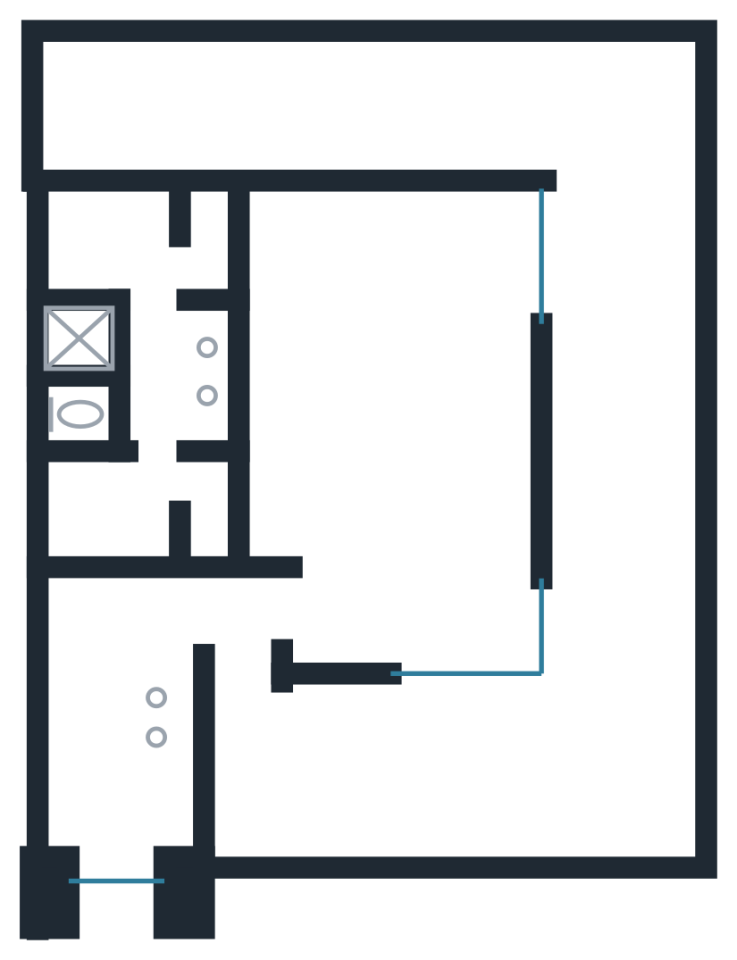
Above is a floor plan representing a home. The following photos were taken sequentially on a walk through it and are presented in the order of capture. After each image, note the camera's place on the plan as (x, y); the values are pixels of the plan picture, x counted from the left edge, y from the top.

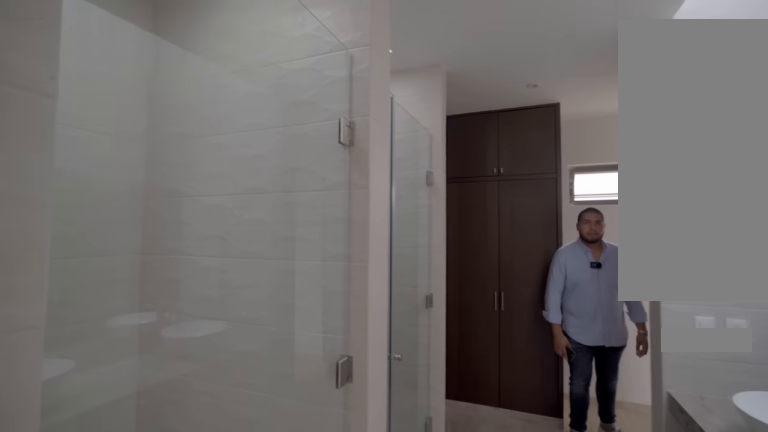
(167, 417)
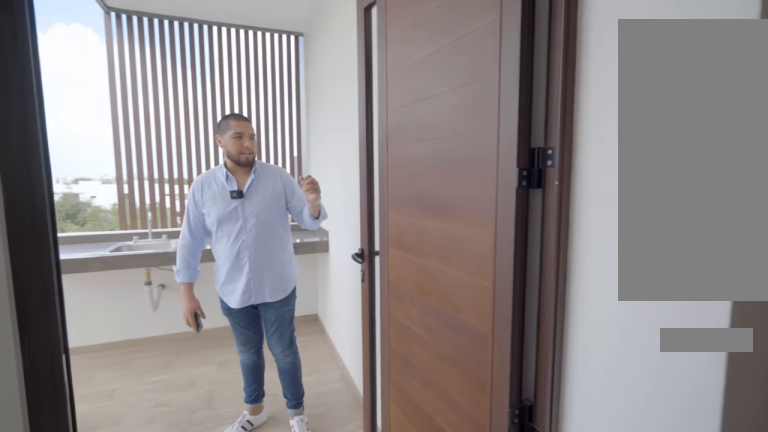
(245, 714)
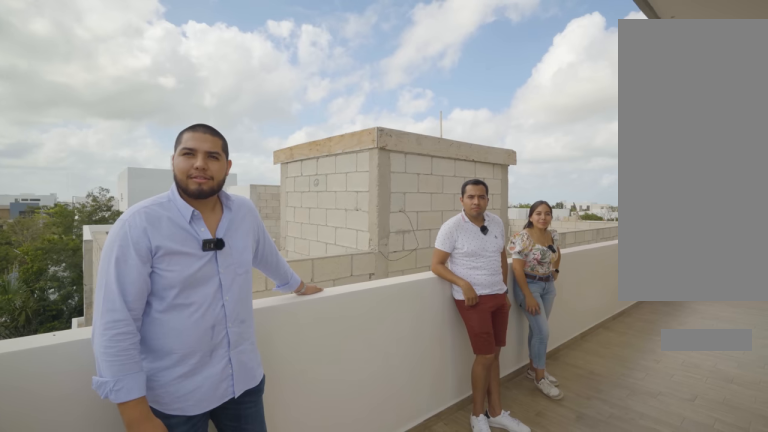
(570, 106)
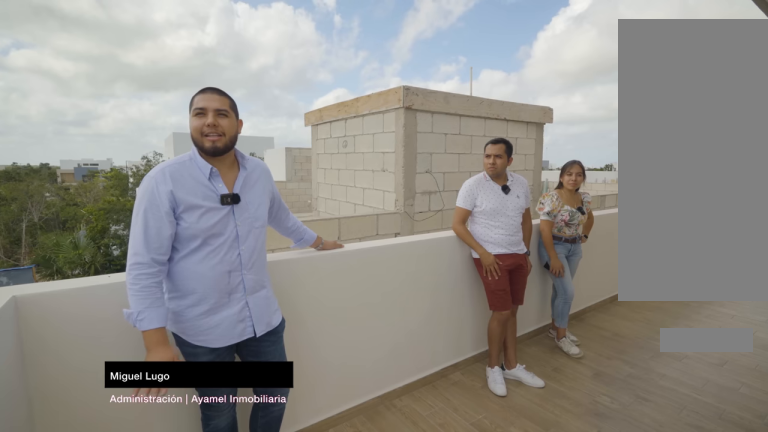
(572, 107)
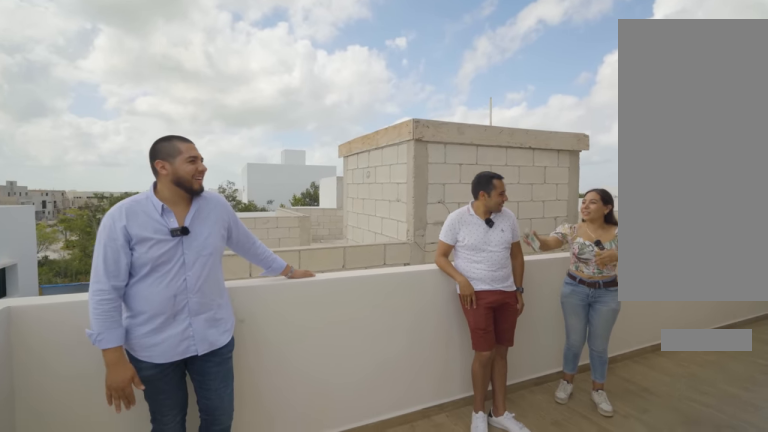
(571, 107)
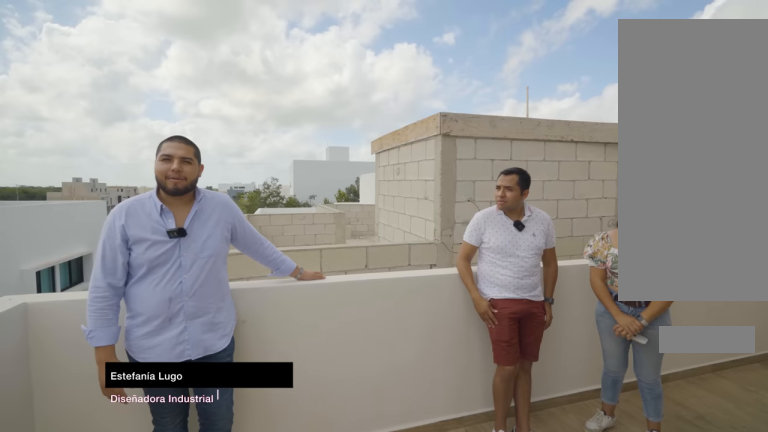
(571, 107)
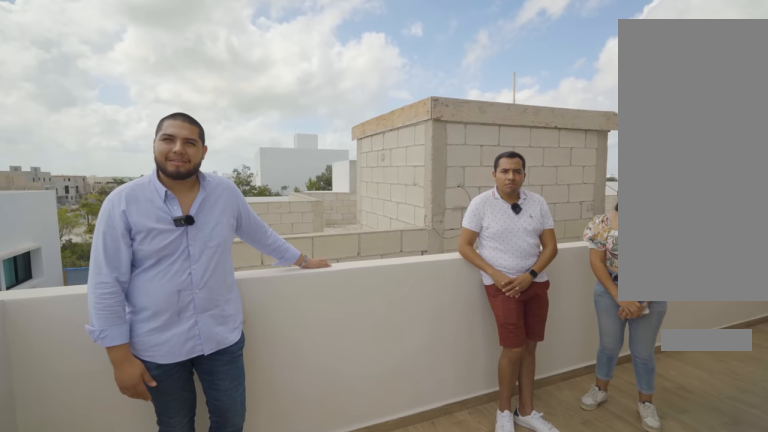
(571, 107)
